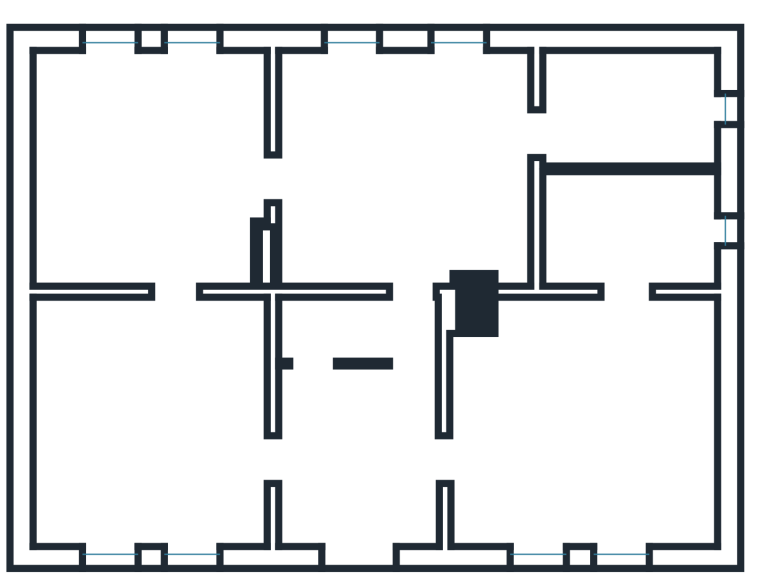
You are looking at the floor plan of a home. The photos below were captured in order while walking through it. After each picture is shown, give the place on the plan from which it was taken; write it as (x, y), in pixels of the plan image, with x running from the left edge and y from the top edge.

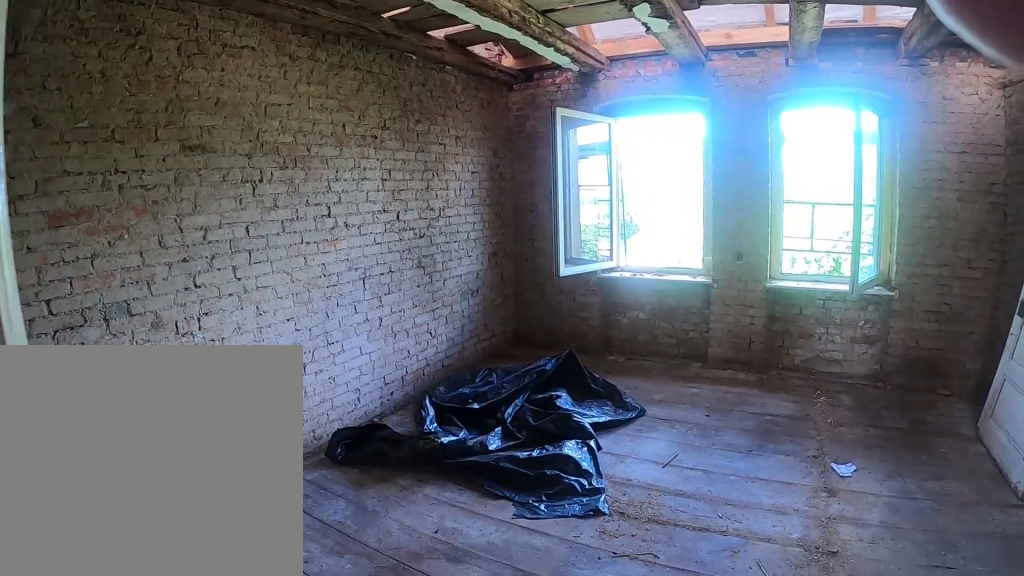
(123, 282)
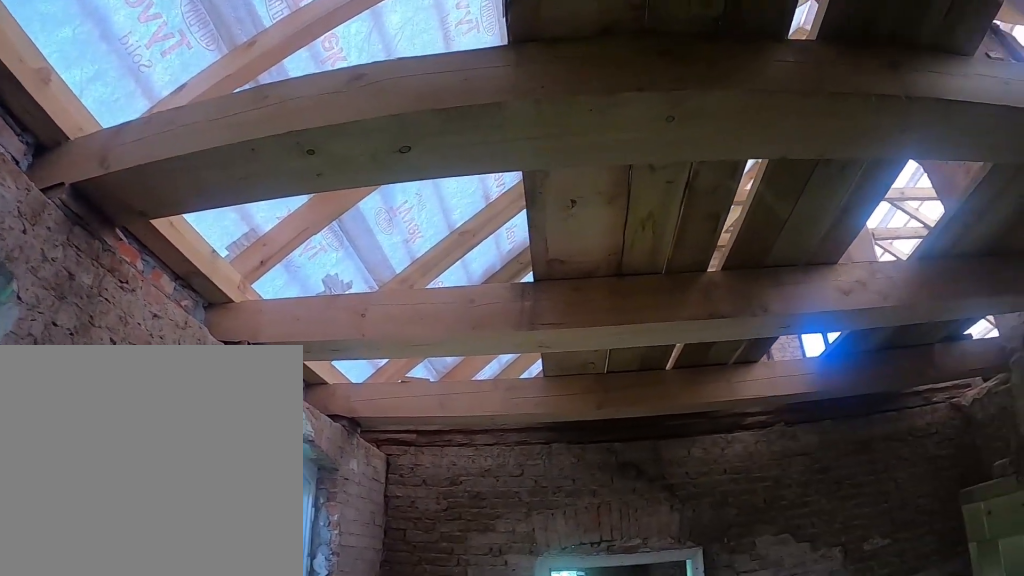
(385, 156)
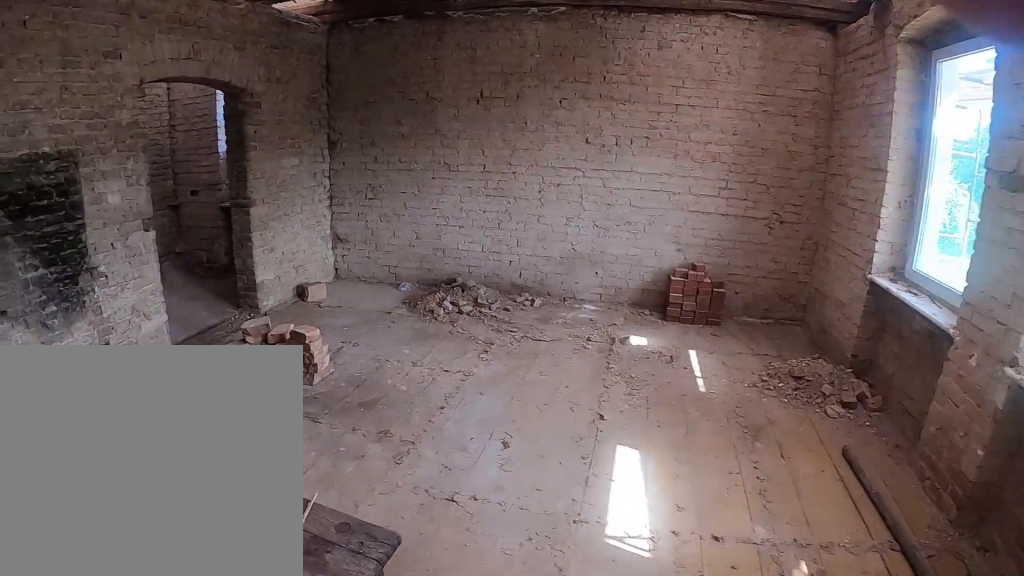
(458, 435)
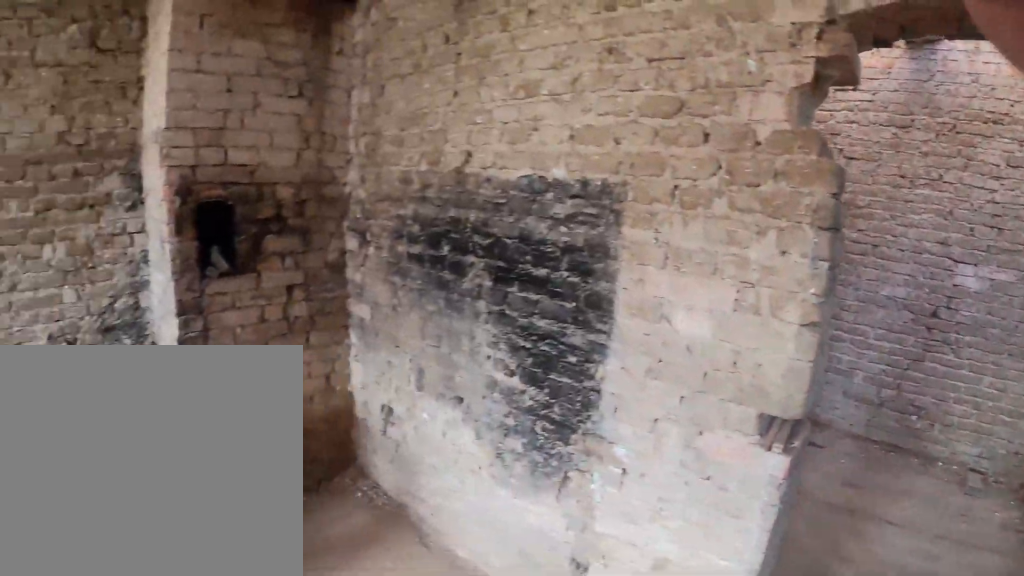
(556, 401)
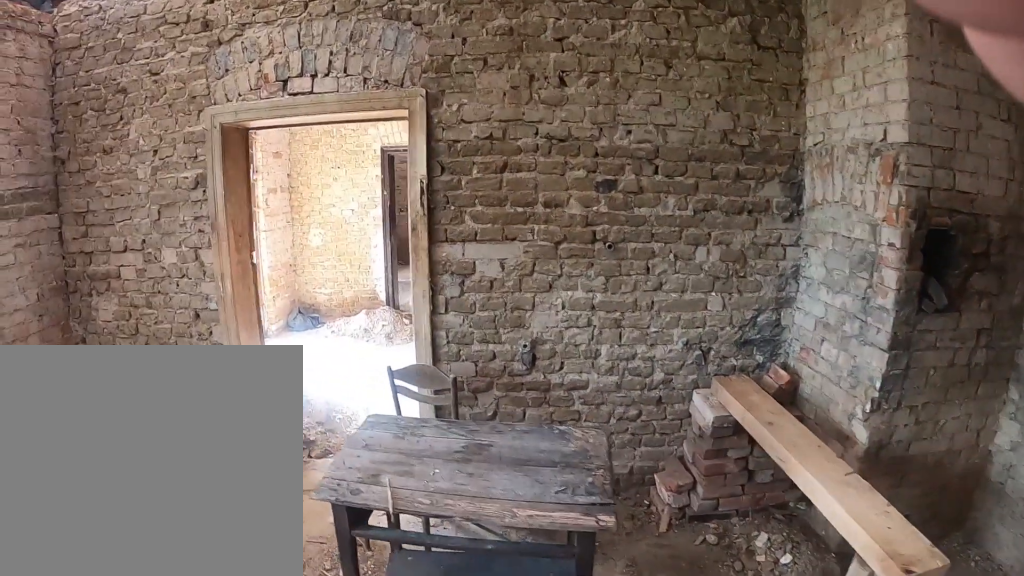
(529, 421)
